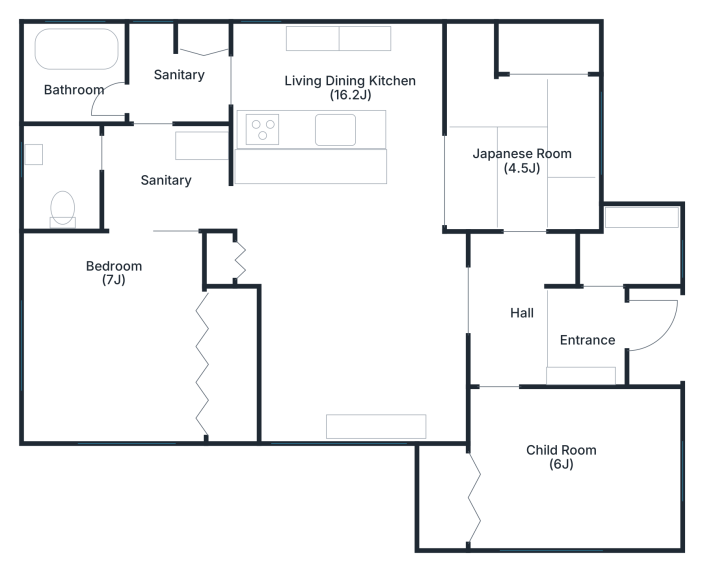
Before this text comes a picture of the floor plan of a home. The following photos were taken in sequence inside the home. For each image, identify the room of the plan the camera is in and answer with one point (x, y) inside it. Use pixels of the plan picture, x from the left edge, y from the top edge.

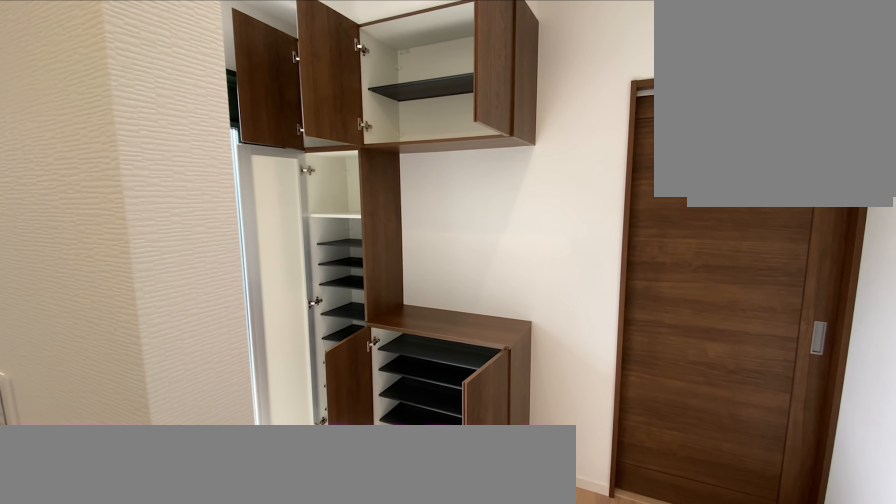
(584, 331)
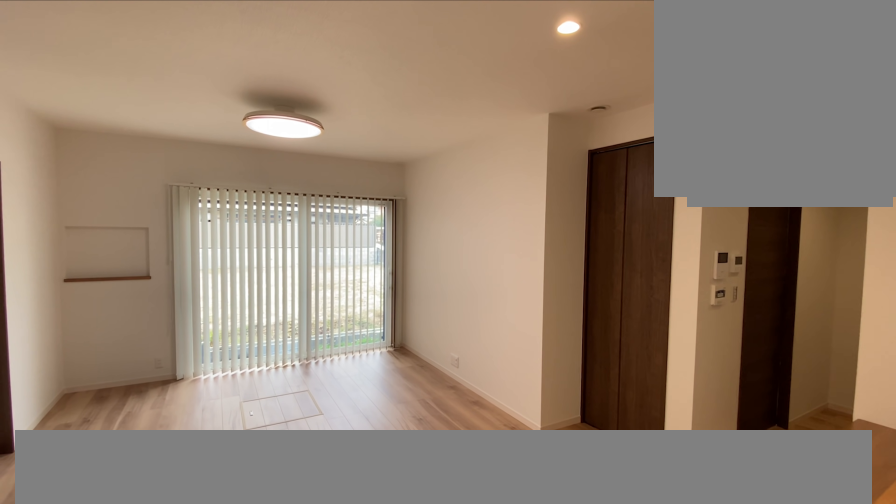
(354, 297)
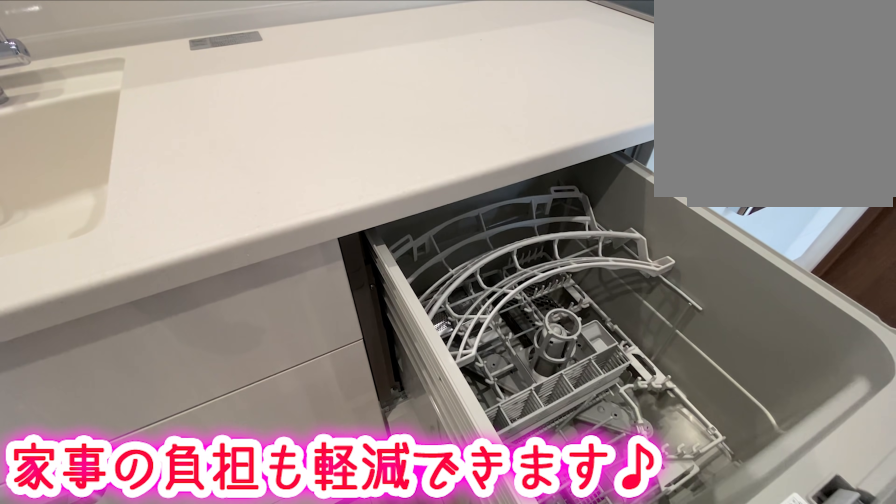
(314, 84)
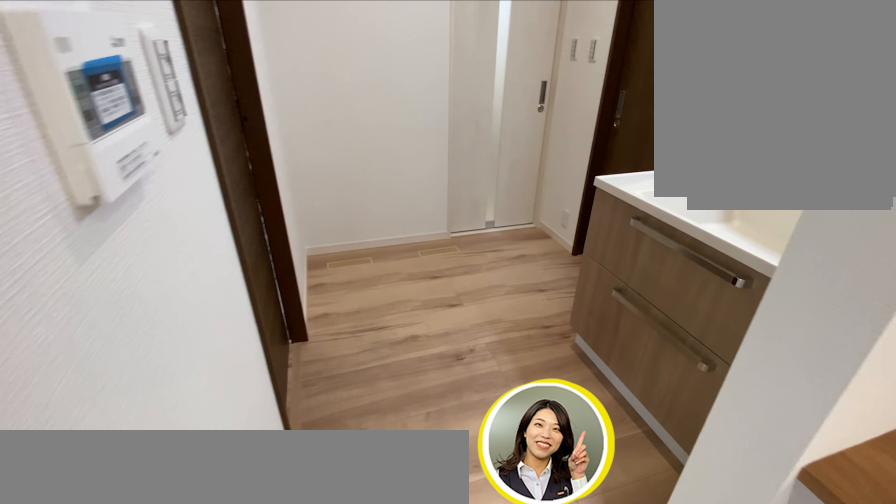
(155, 184)
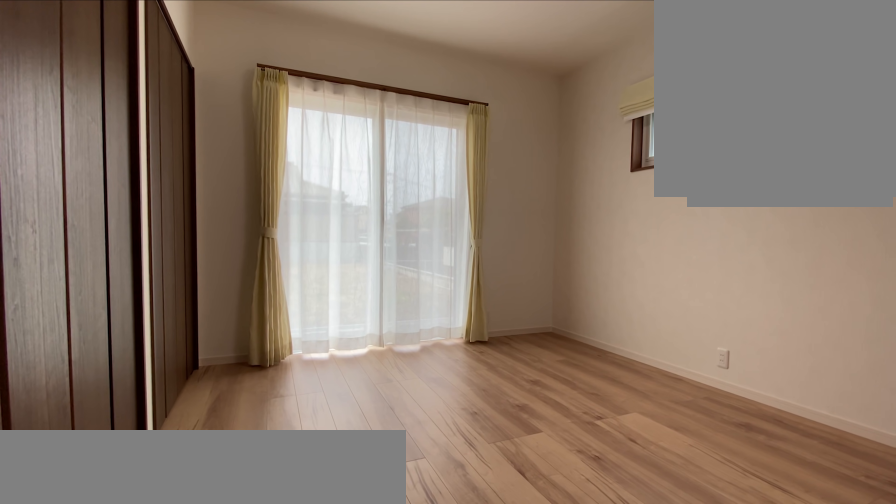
(115, 352)
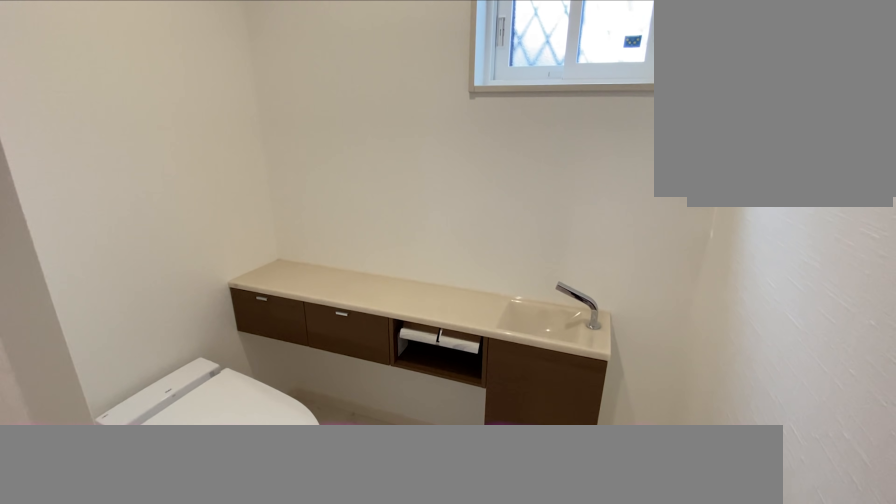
(66, 179)
